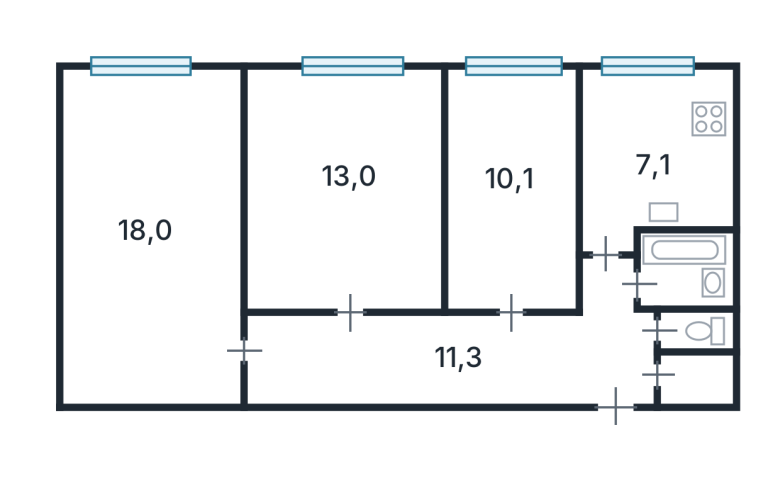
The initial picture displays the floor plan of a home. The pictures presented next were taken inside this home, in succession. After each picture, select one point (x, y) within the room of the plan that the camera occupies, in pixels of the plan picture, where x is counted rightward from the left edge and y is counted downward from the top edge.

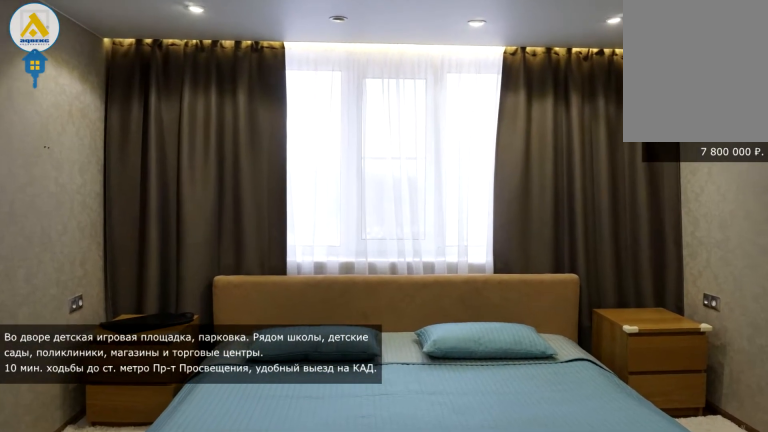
(350, 176)
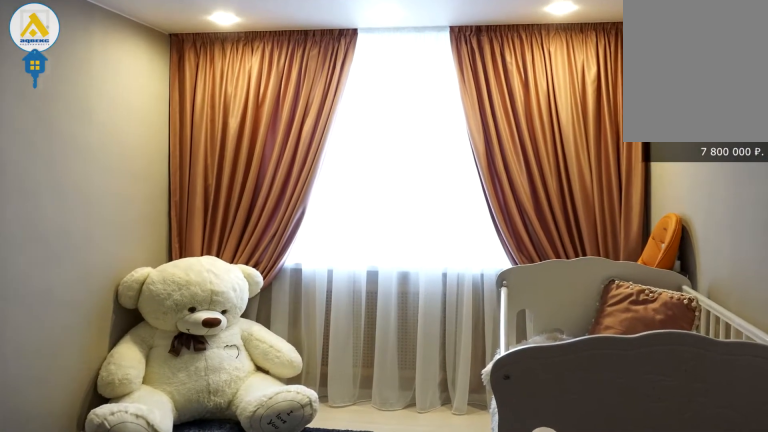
(511, 177)
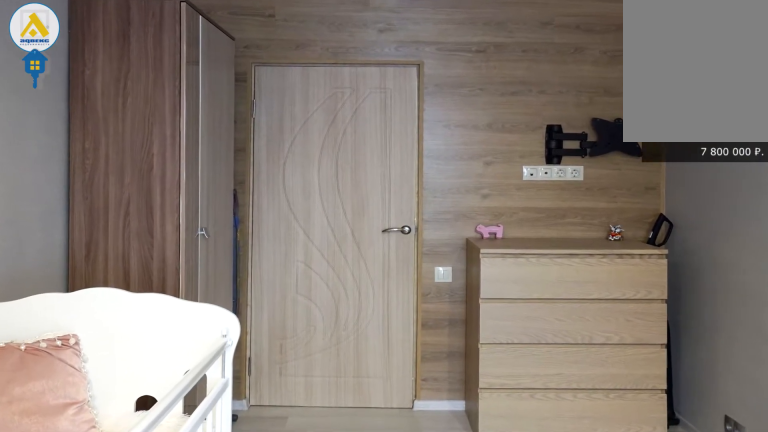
(511, 177)
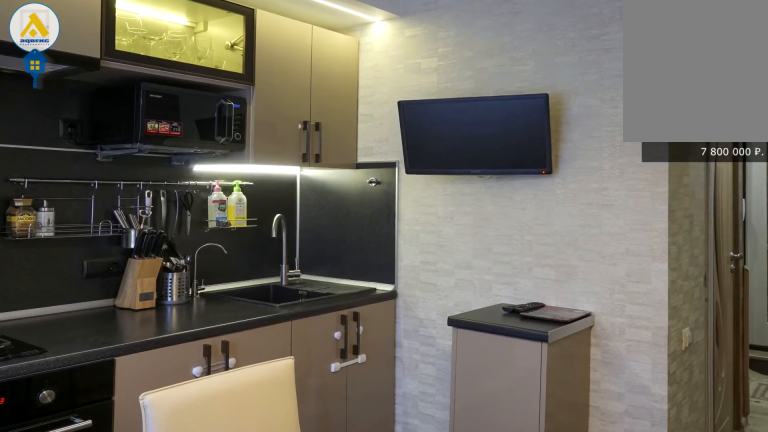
(657, 150)
